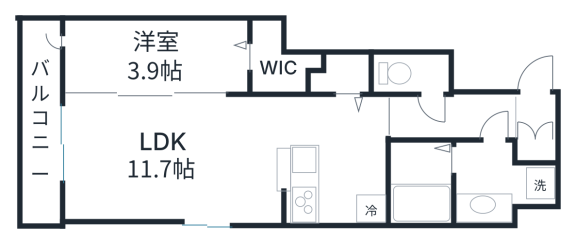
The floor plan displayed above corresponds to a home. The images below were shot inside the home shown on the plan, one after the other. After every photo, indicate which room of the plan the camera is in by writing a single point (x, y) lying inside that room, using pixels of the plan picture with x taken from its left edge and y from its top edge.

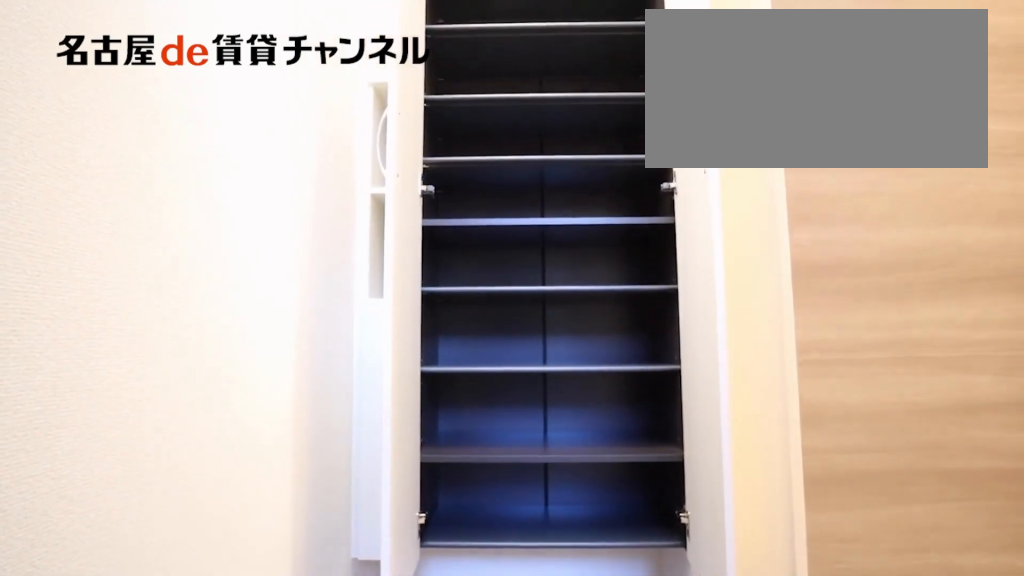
(537, 128)
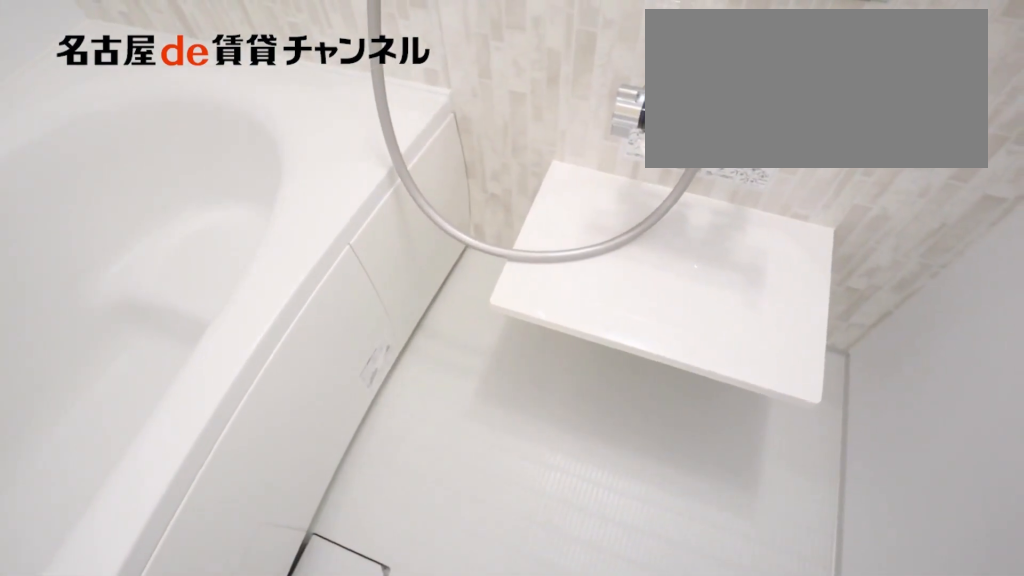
(420, 184)
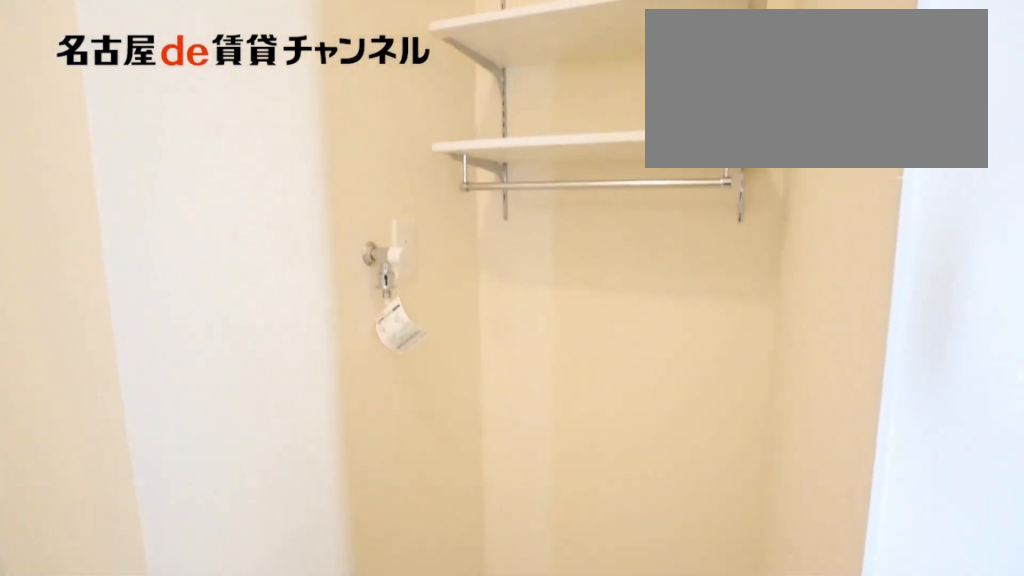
(498, 183)
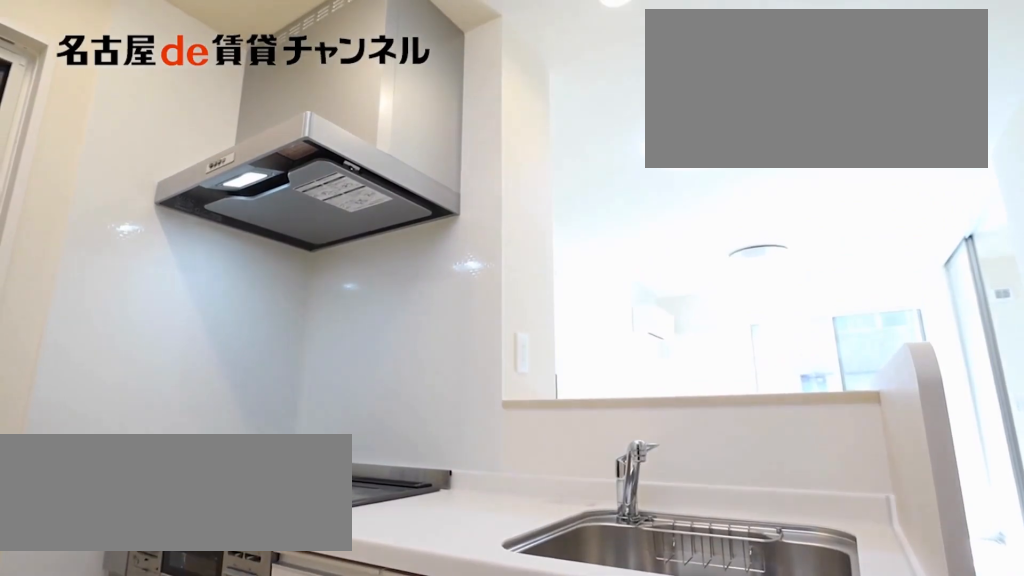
(339, 161)
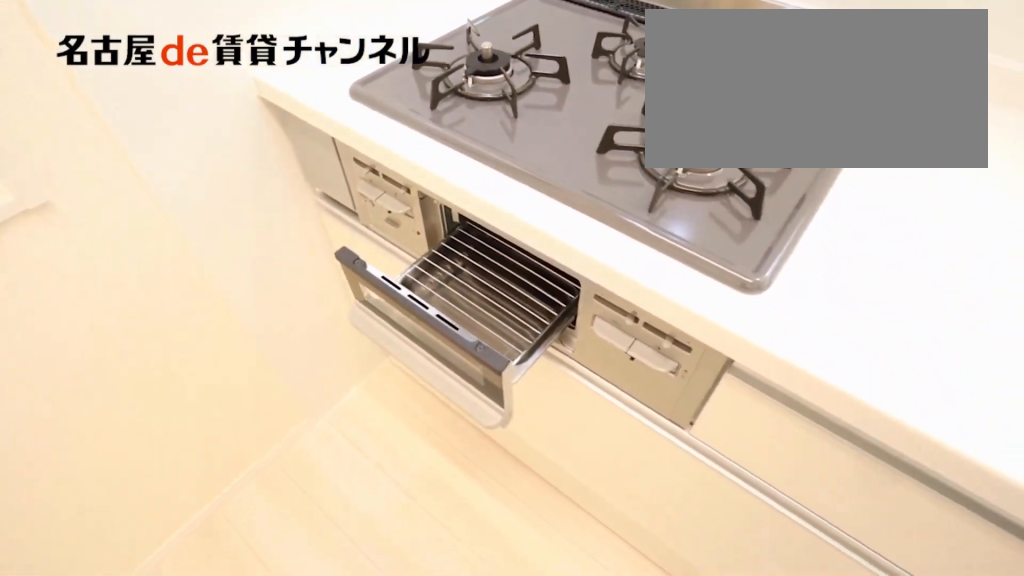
(339, 161)
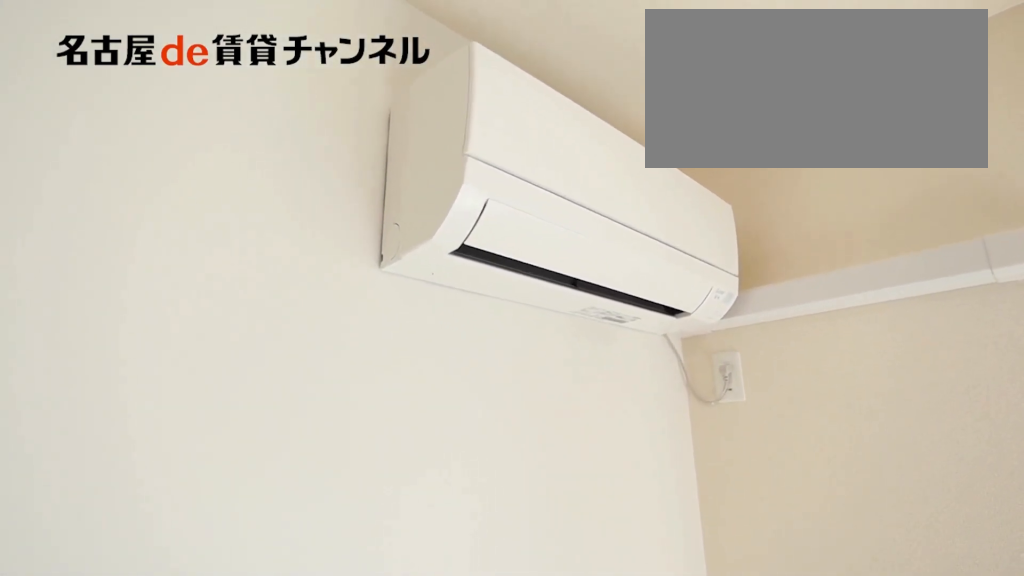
(175, 161)
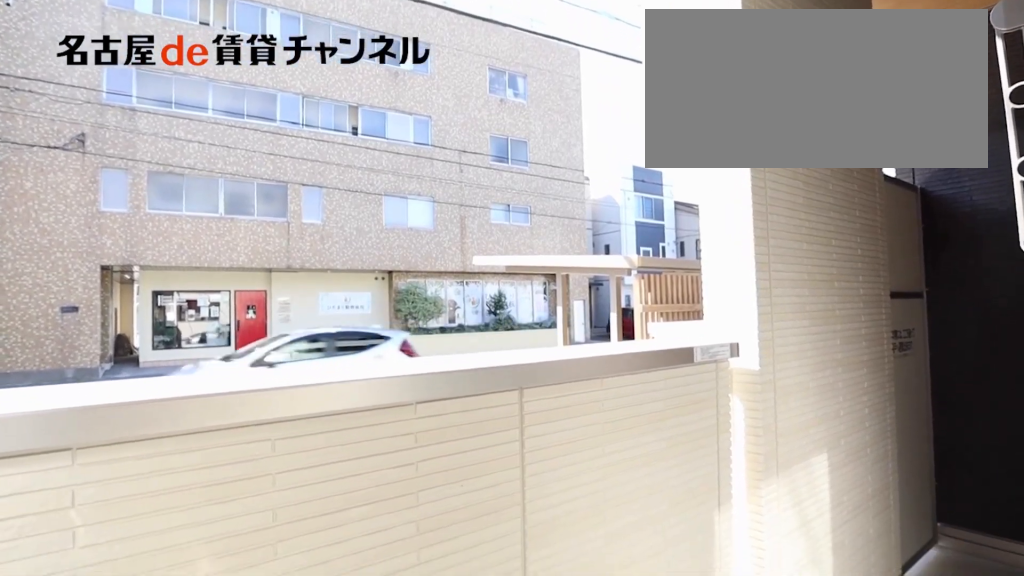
(43, 123)
